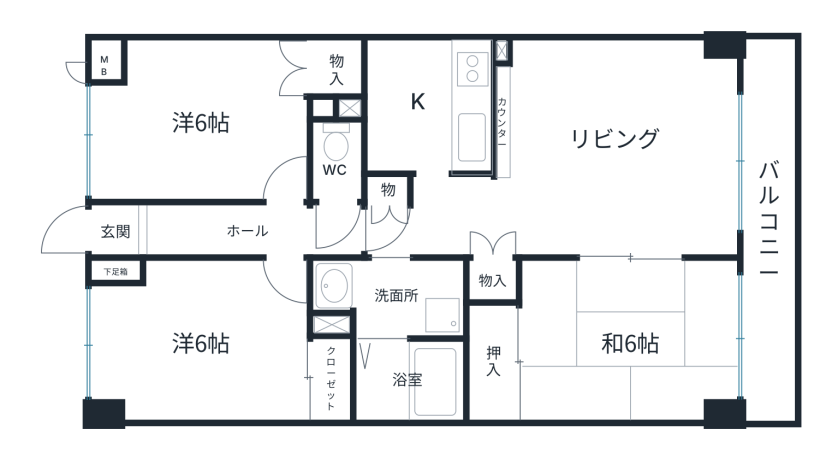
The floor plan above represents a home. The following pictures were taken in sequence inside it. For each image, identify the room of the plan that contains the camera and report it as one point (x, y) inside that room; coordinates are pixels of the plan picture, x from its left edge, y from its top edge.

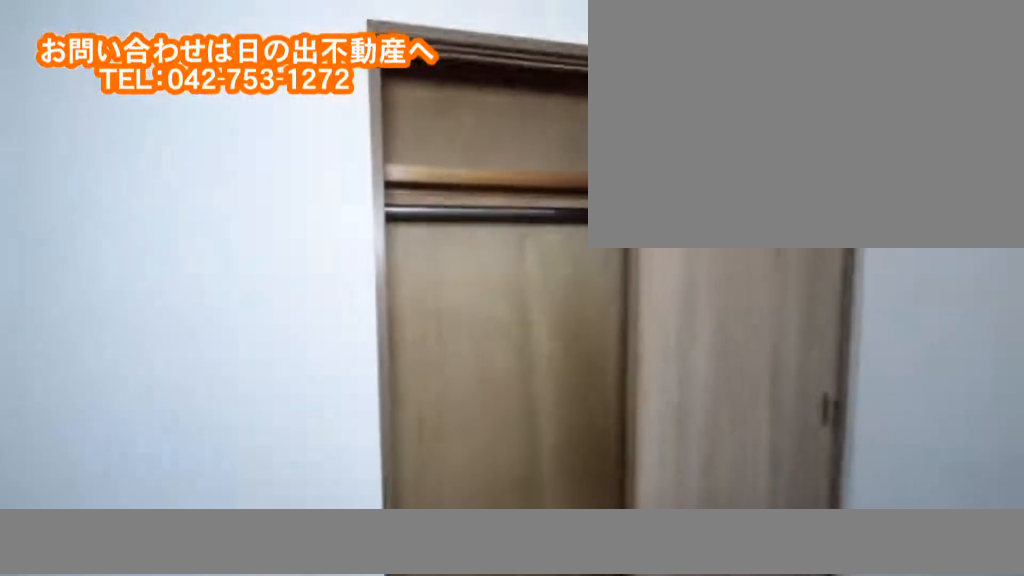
(154, 363)
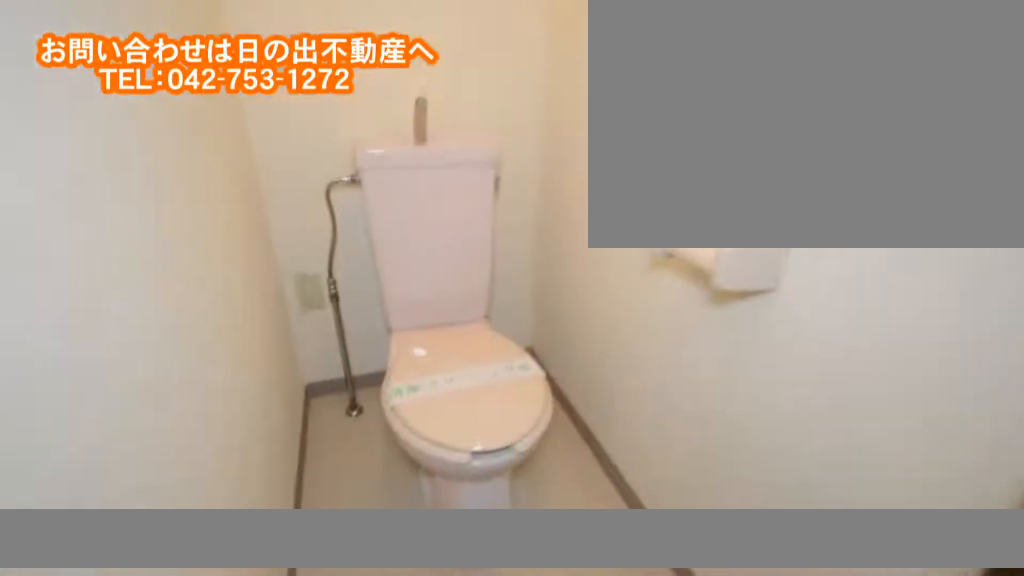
(335, 162)
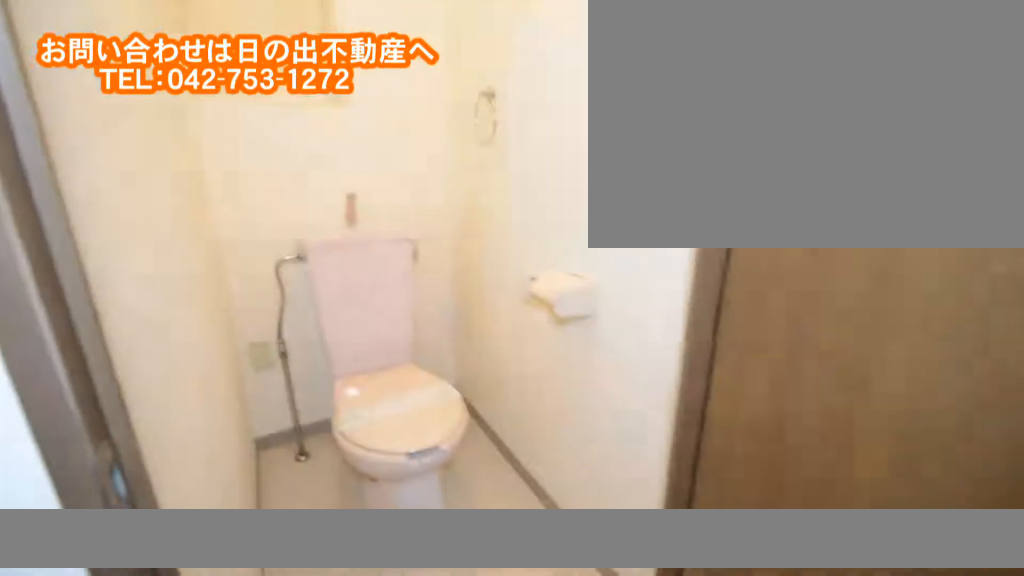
(336, 162)
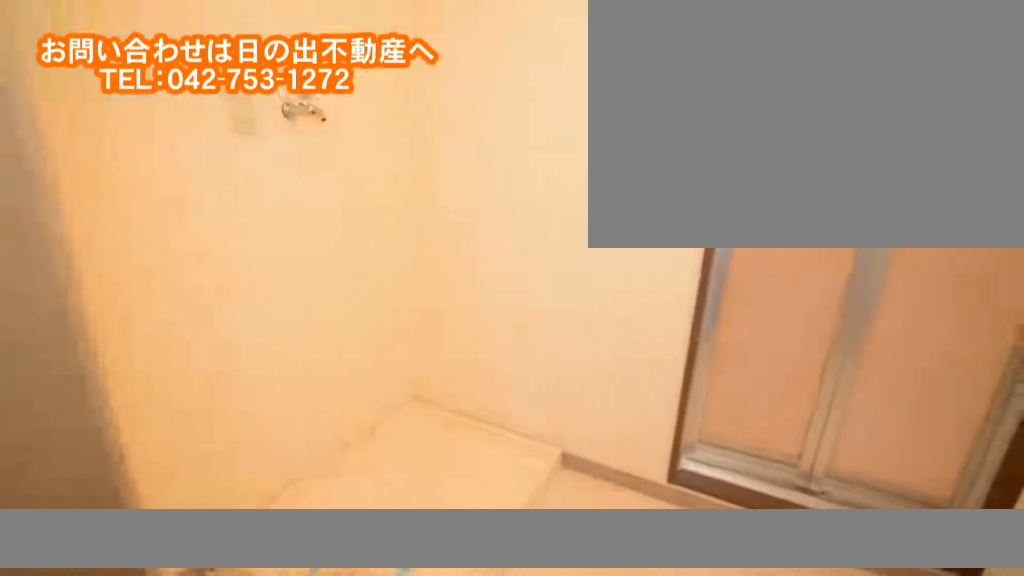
(420, 291)
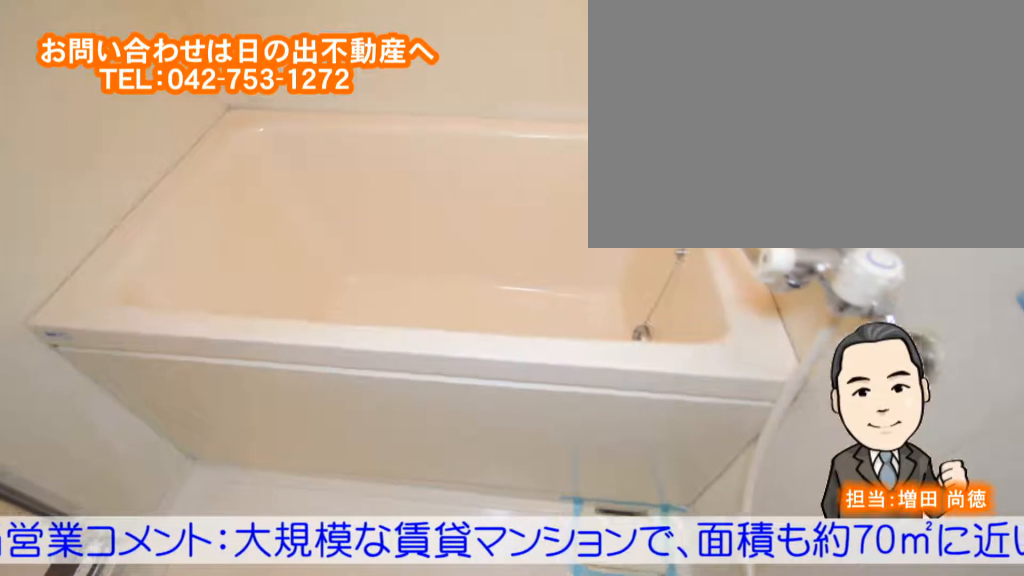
(409, 381)
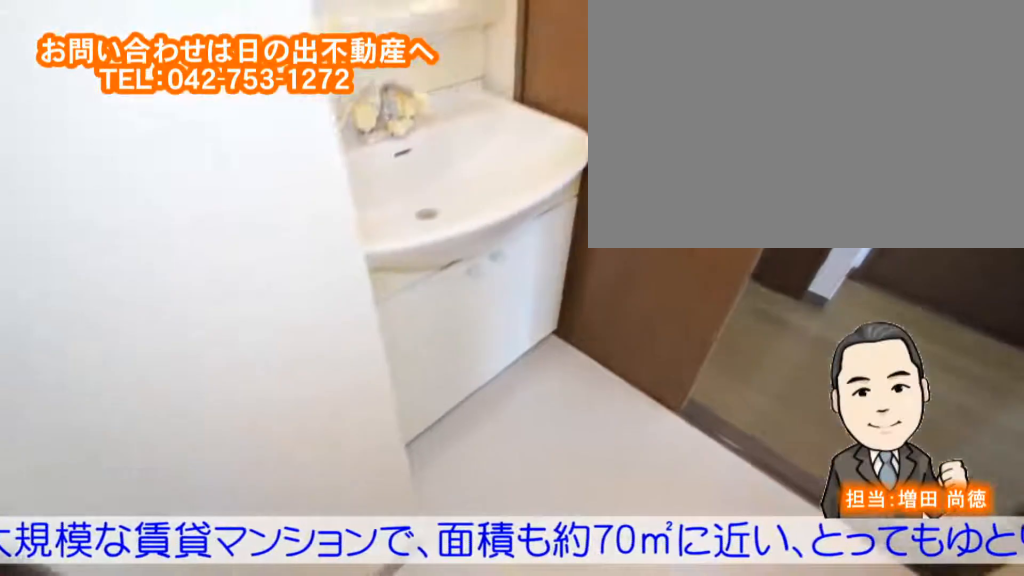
(419, 291)
